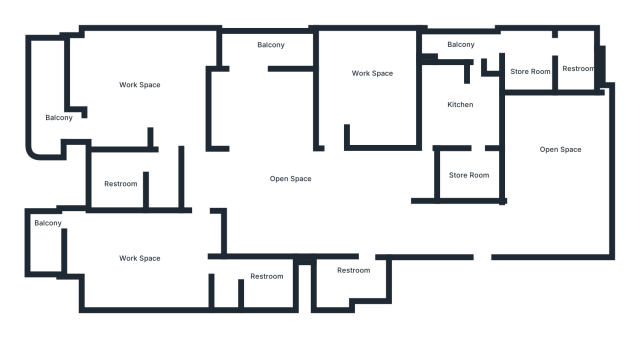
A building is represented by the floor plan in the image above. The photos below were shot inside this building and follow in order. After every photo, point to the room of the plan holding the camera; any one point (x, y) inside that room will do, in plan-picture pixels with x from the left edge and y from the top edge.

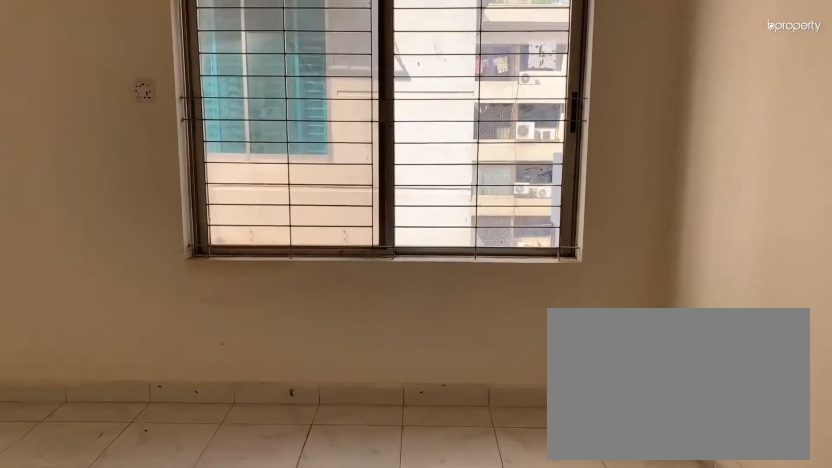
(561, 173)
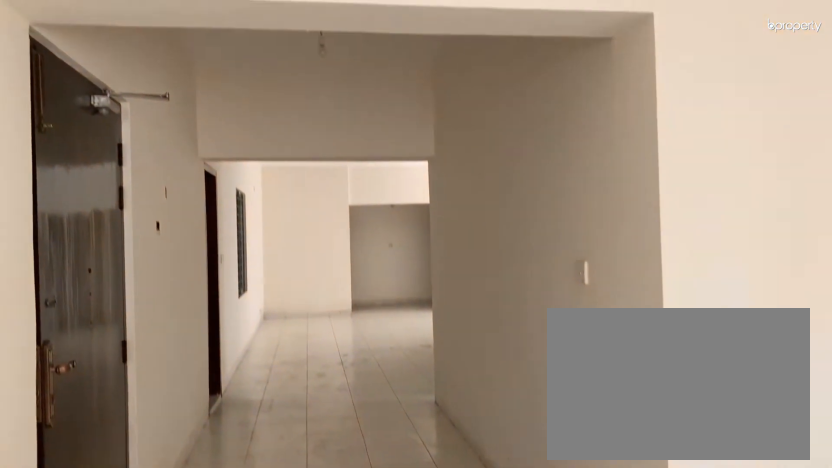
(561, 173)
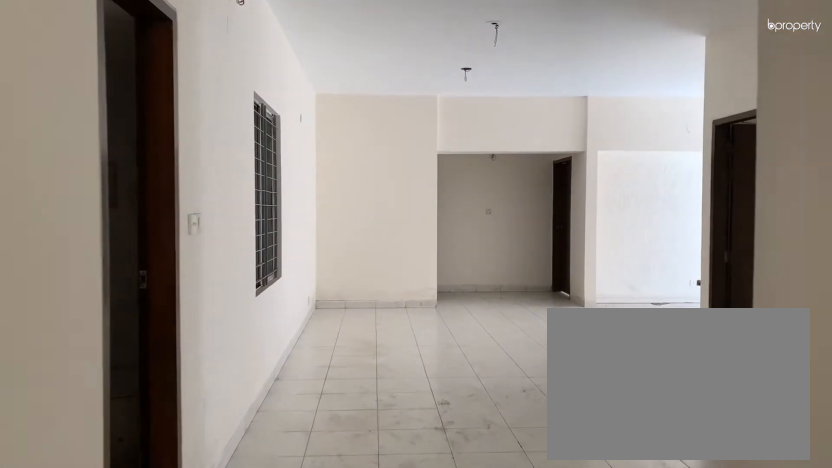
(375, 216)
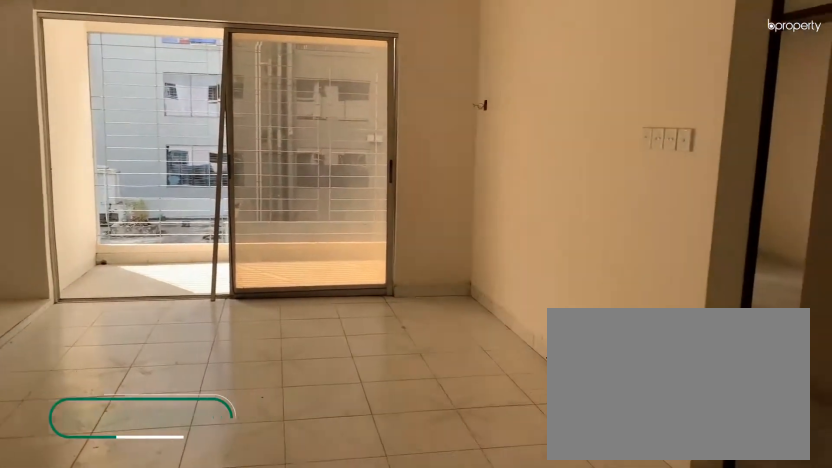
(300, 196)
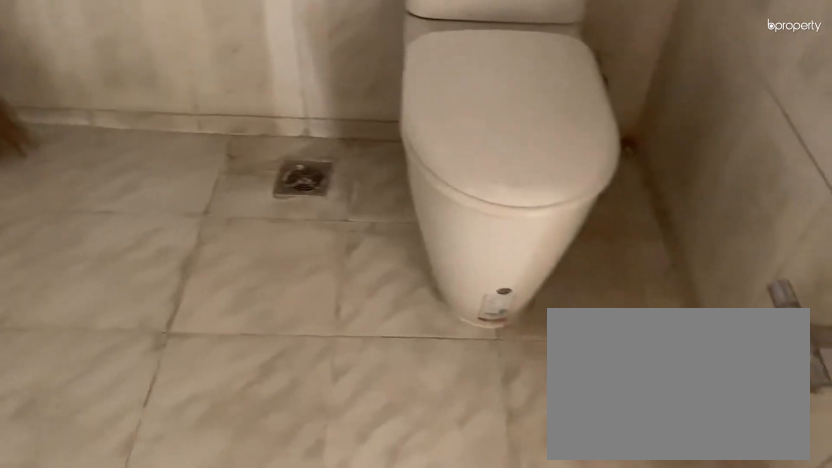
(361, 274)
